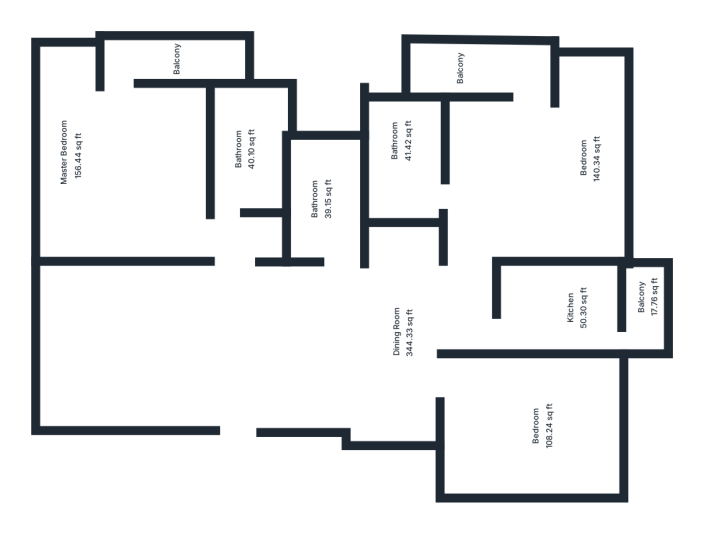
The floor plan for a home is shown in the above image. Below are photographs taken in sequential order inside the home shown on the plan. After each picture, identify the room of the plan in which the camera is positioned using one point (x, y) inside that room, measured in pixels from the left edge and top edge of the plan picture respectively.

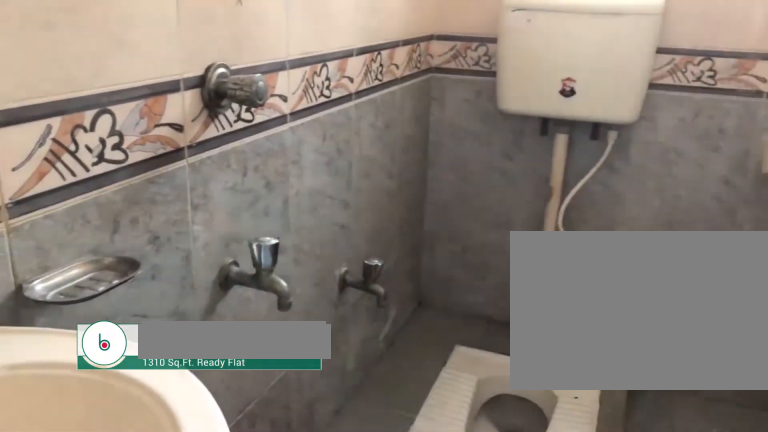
(320, 207)
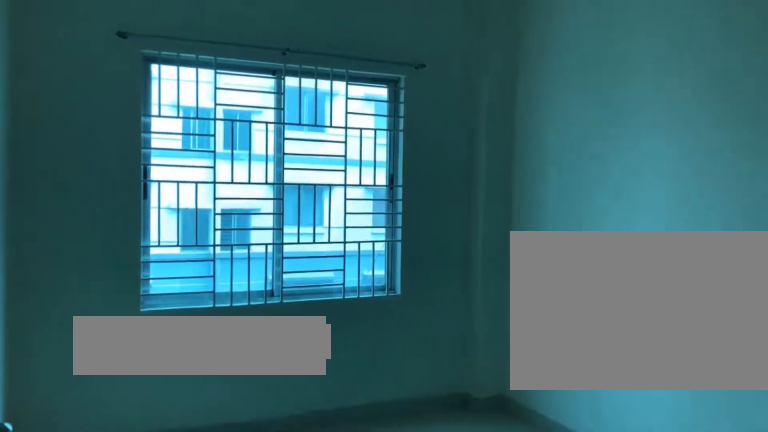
(536, 434)
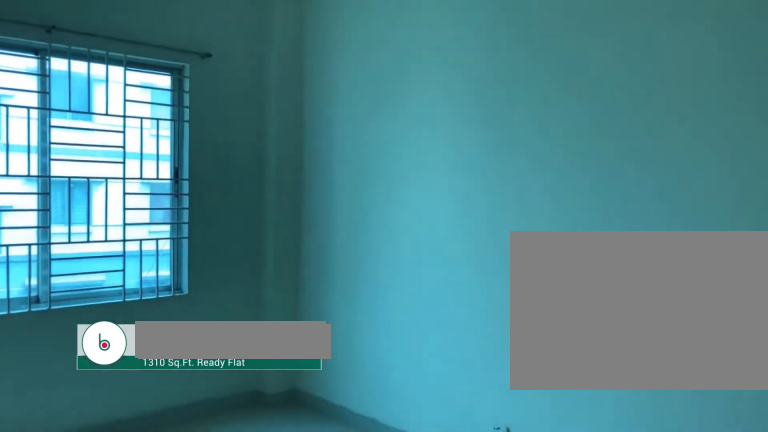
(536, 434)
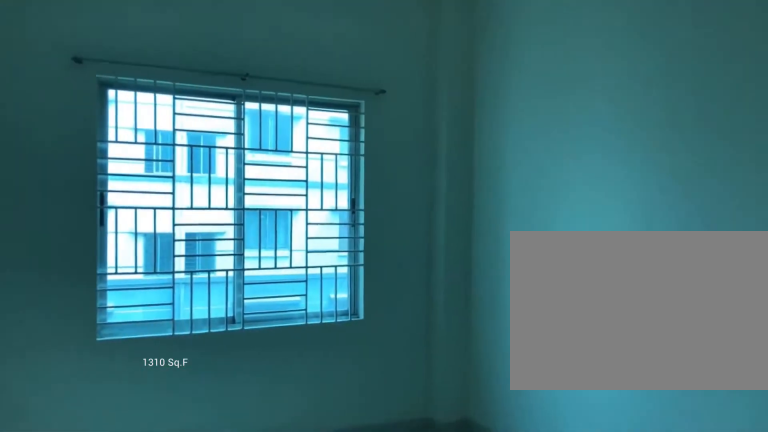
(536, 434)
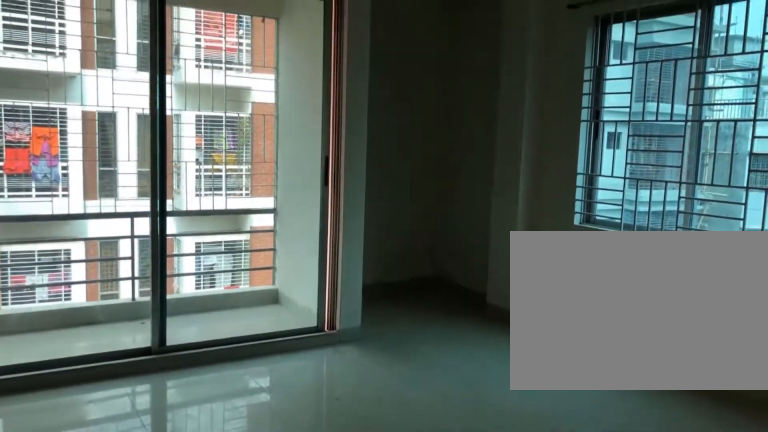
(537, 169)
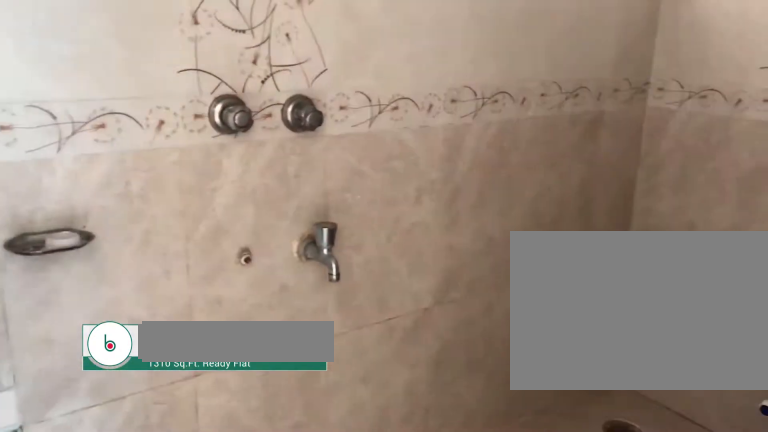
(393, 167)
